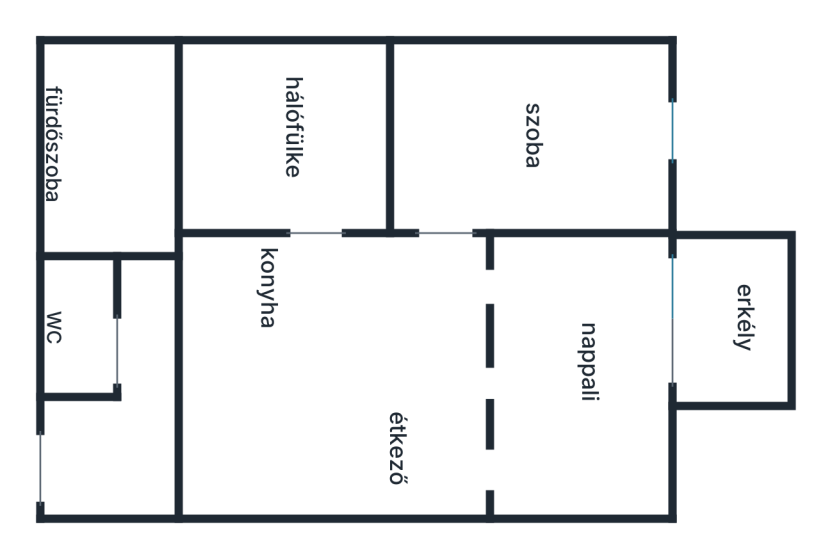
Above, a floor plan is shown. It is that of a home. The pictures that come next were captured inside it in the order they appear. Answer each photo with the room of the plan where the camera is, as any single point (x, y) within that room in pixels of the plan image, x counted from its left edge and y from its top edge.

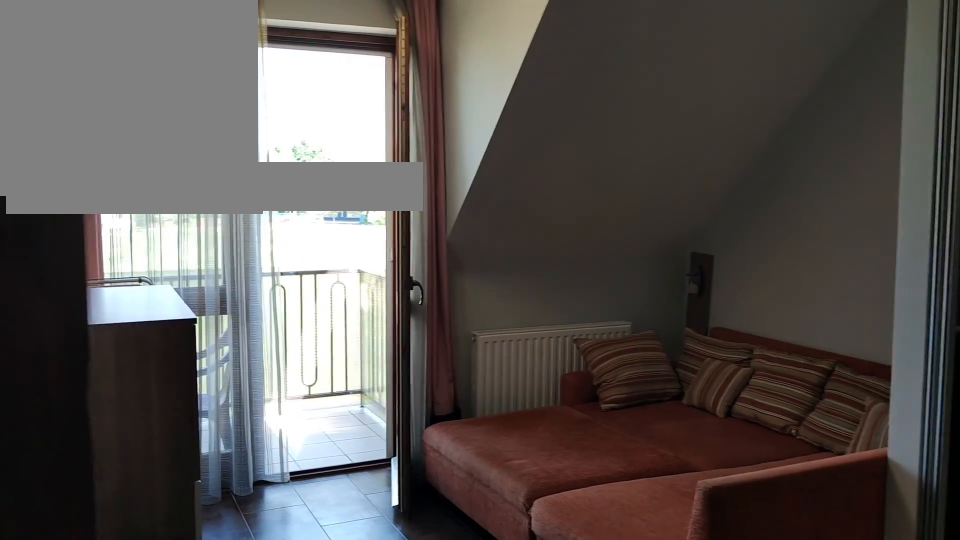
(592, 386)
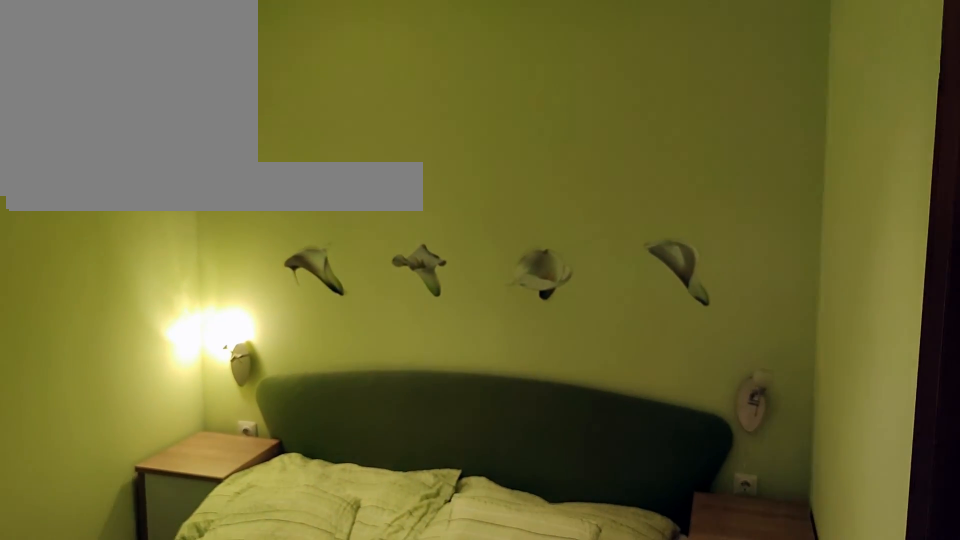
(272, 124)
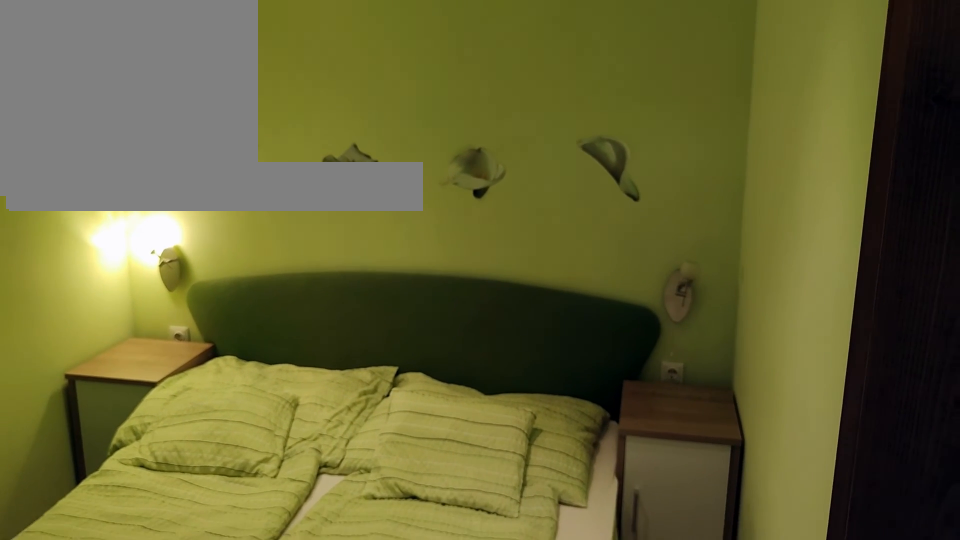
(272, 124)
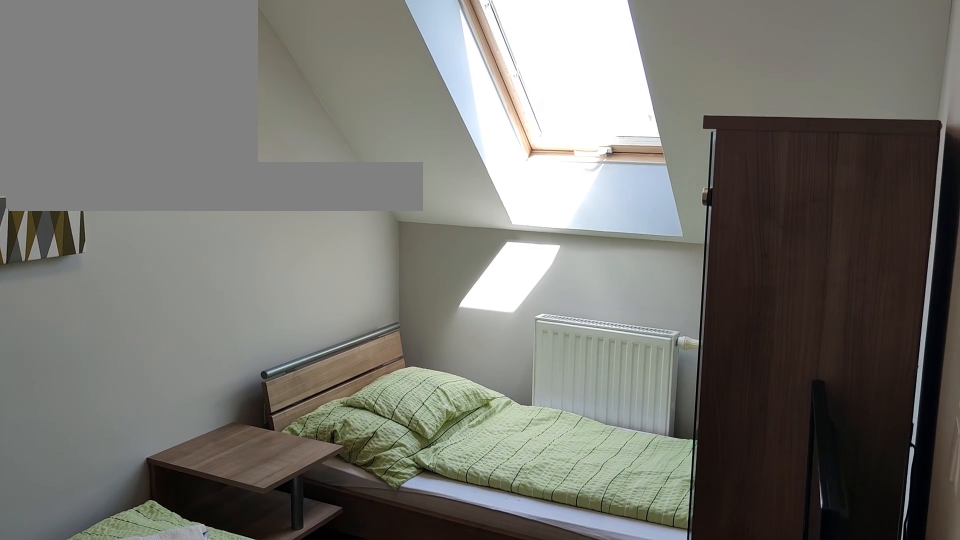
(533, 124)
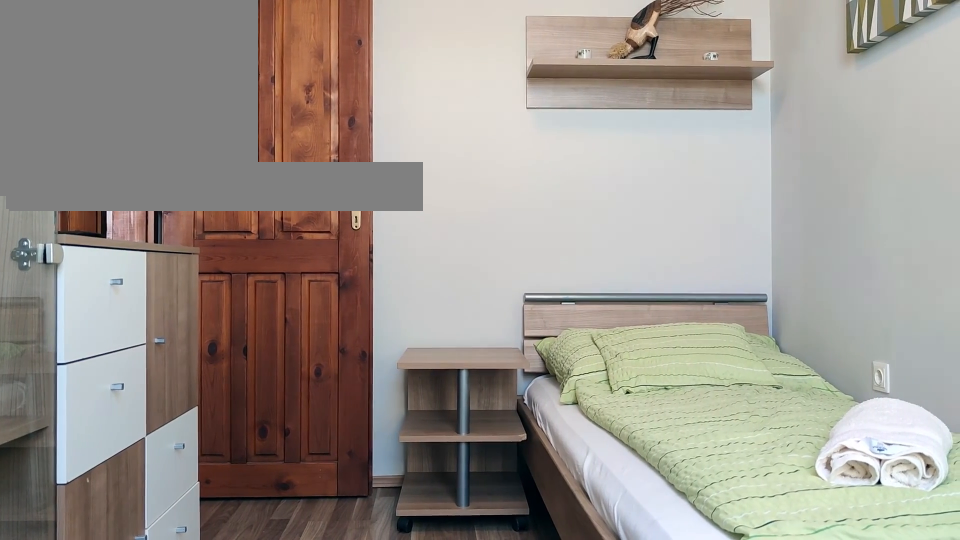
(533, 124)
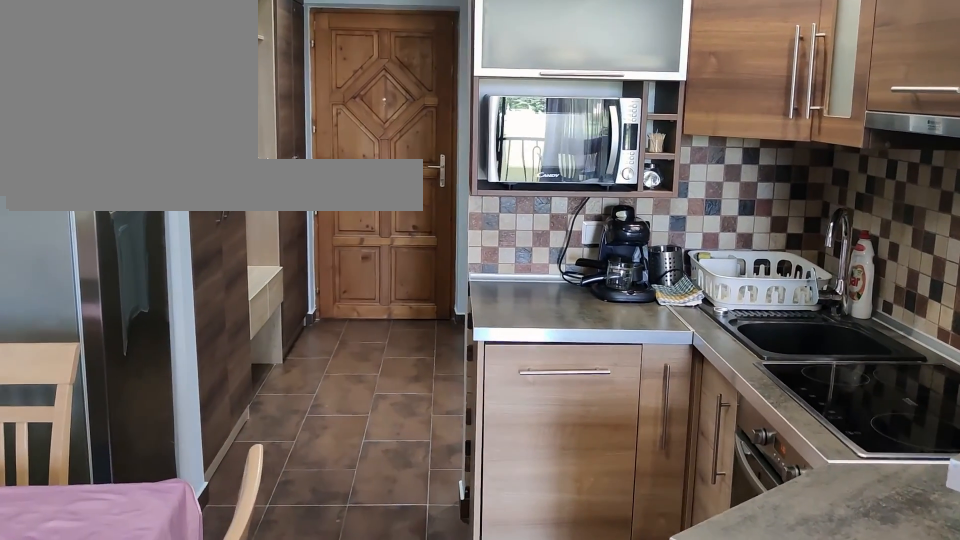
(326, 388)
